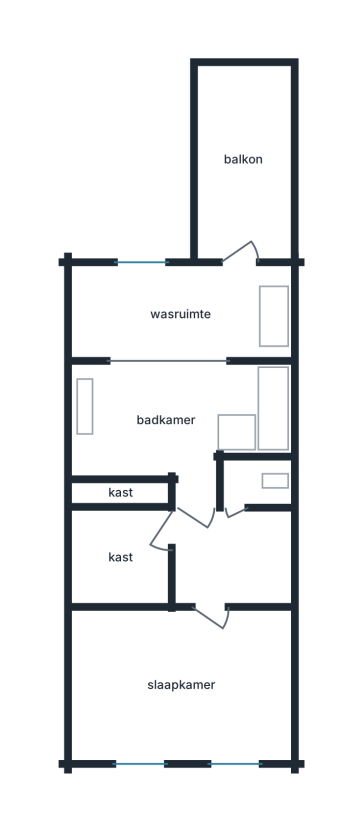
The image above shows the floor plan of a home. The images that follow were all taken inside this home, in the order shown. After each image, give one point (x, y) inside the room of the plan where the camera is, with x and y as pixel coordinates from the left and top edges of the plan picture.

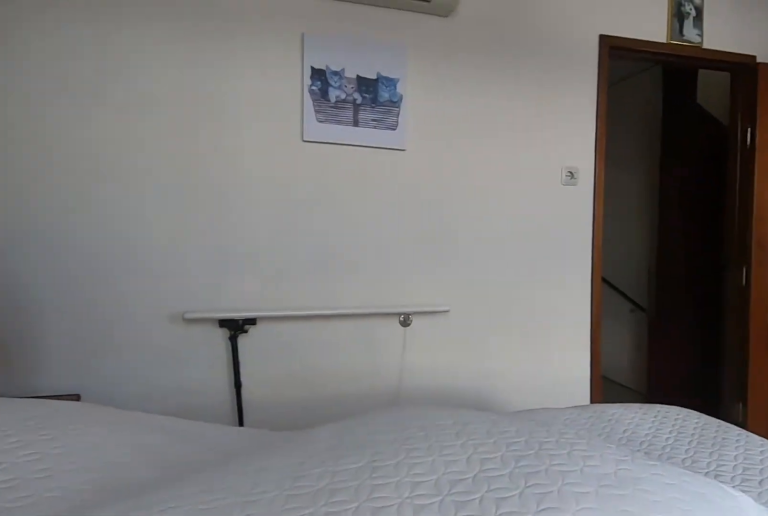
(179, 688)
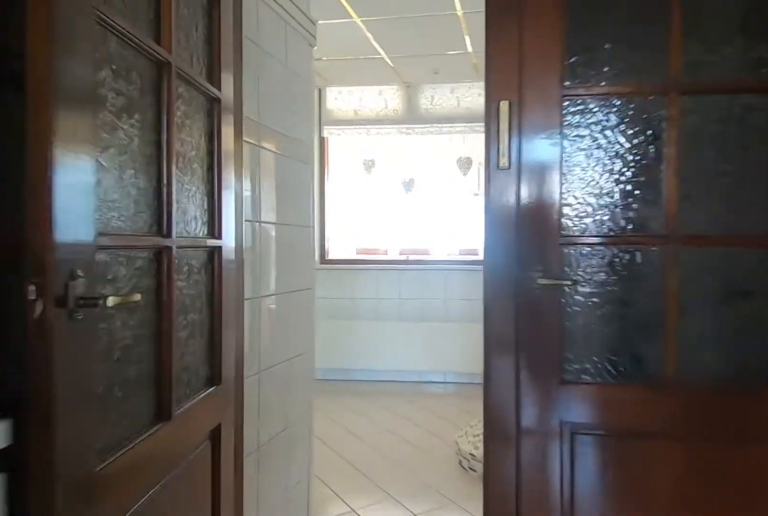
(215, 541)
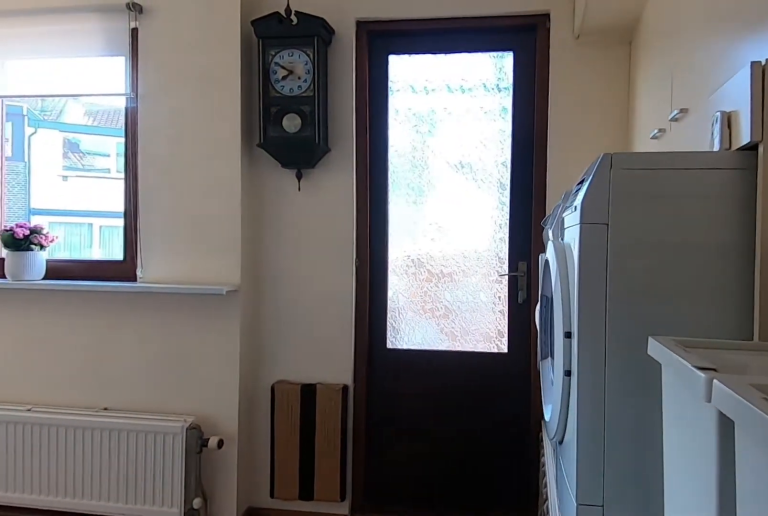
(156, 312)
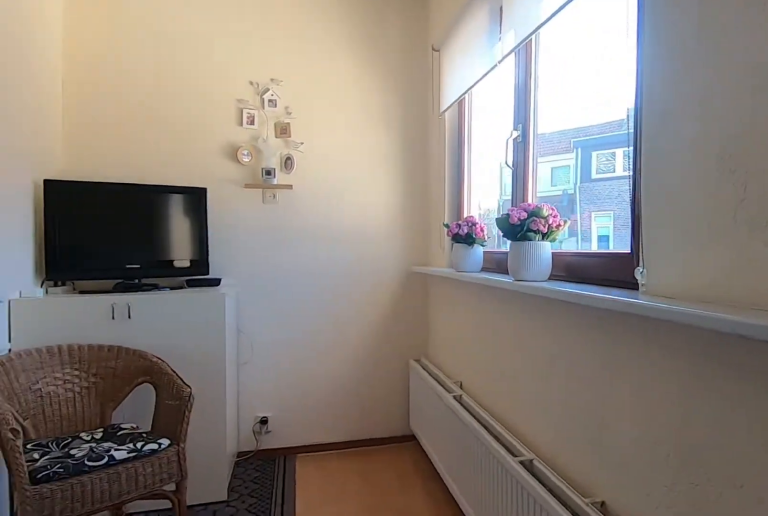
(156, 312)
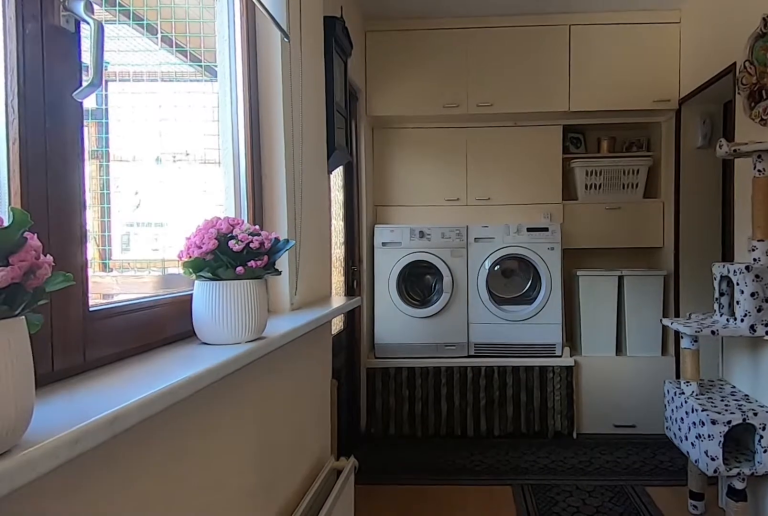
(156, 312)
